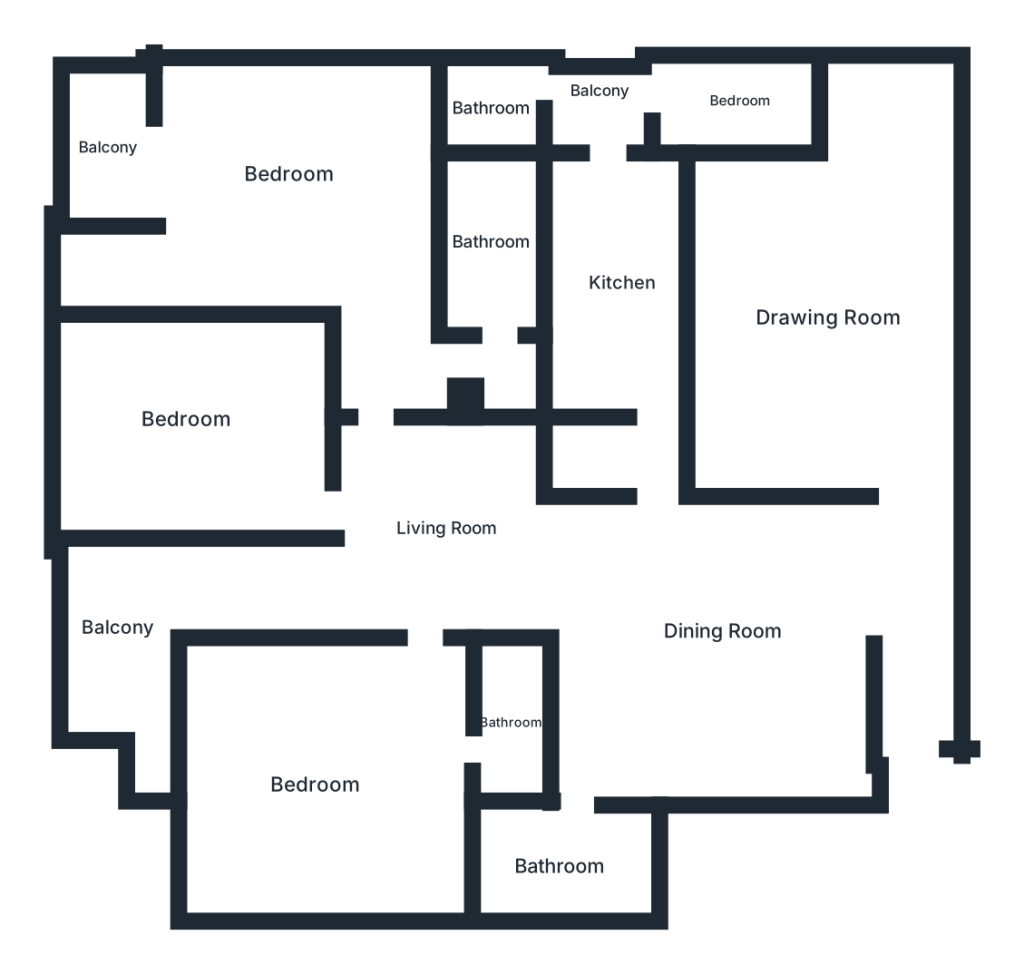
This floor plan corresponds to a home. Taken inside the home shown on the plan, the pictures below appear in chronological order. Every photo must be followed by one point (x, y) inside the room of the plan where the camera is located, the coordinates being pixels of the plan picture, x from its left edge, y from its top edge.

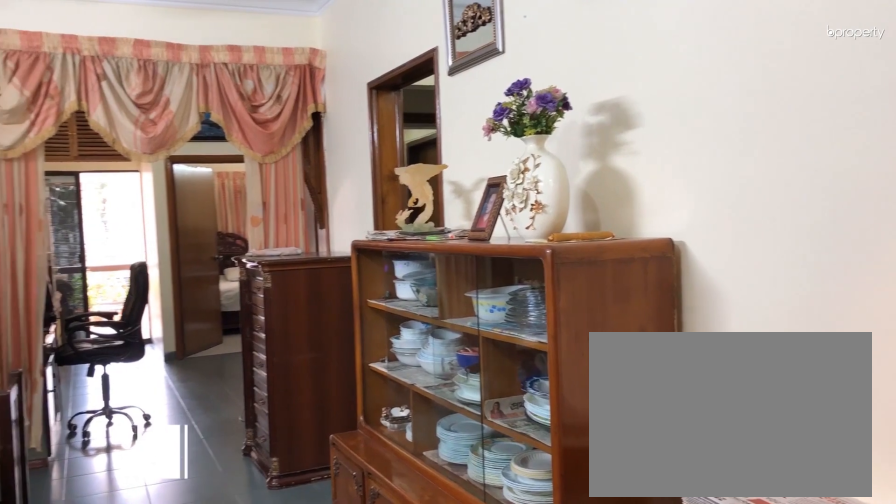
(721, 633)
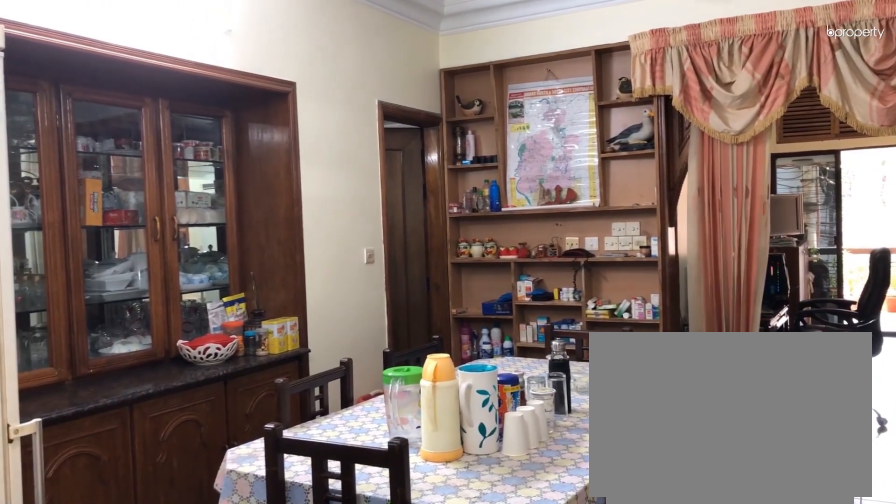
(721, 633)
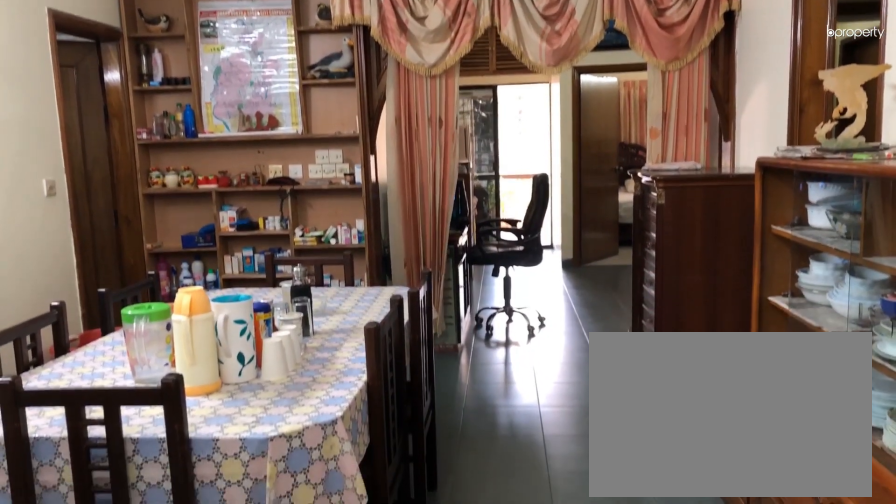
(721, 633)
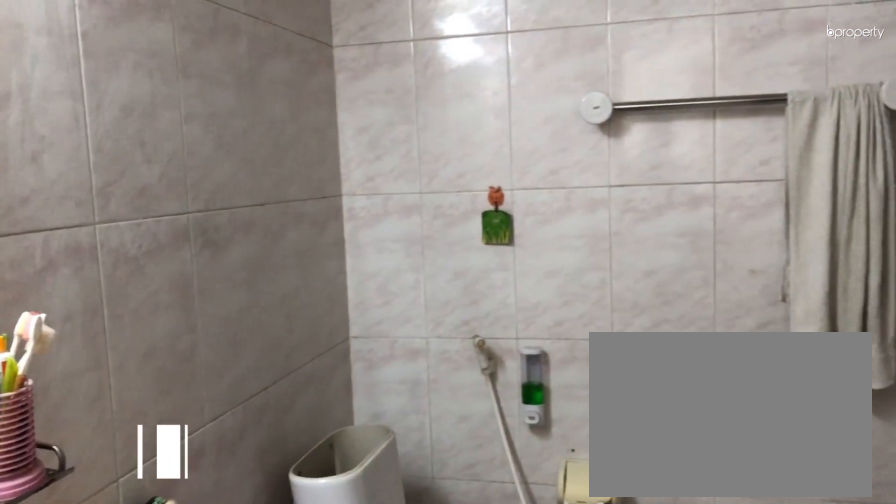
(551, 858)
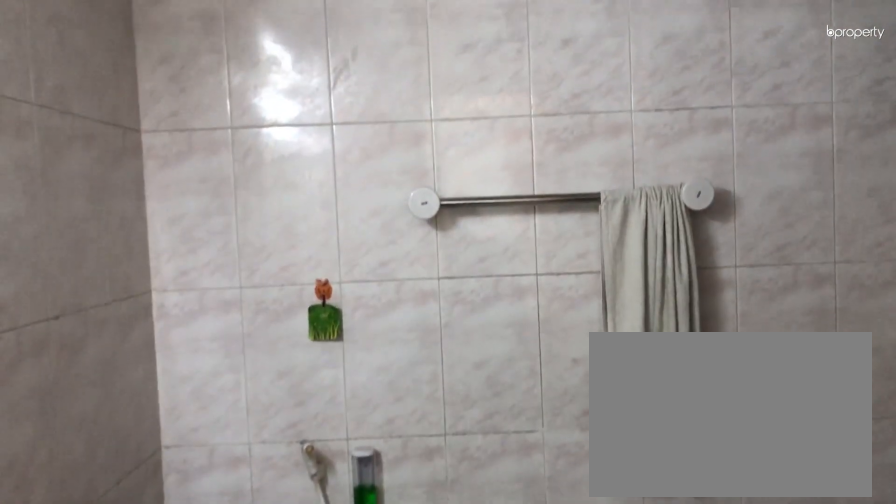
(551, 858)
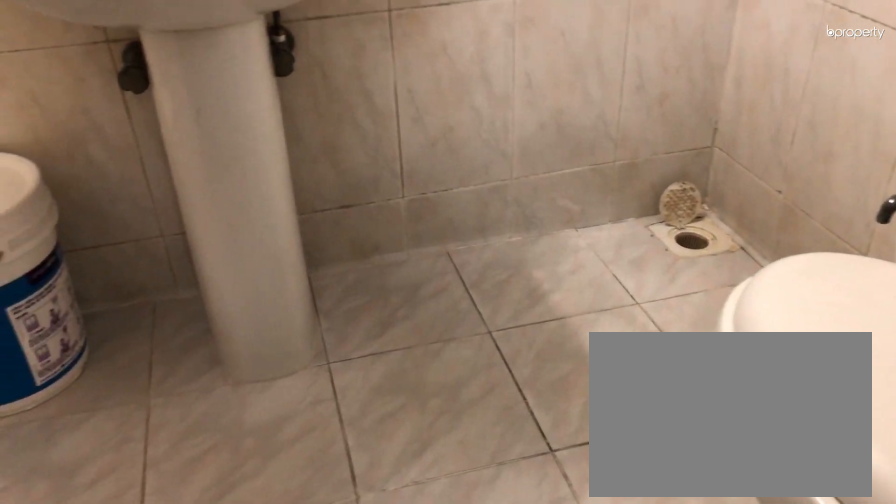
(510, 715)
